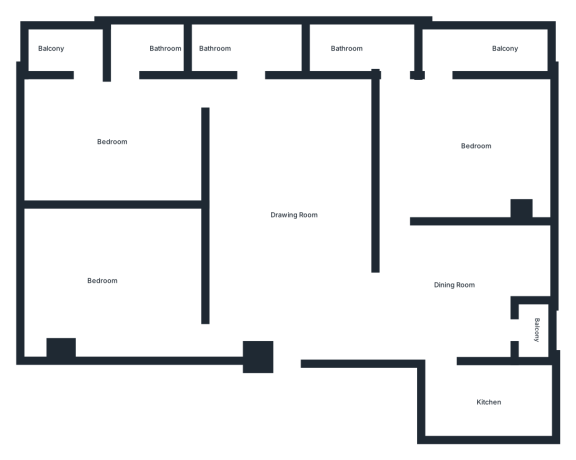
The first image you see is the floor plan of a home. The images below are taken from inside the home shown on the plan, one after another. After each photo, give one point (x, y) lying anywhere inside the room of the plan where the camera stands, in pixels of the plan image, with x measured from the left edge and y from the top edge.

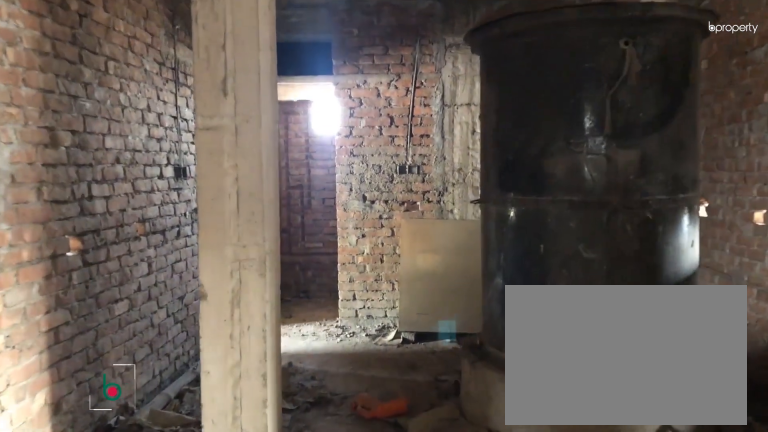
(288, 289)
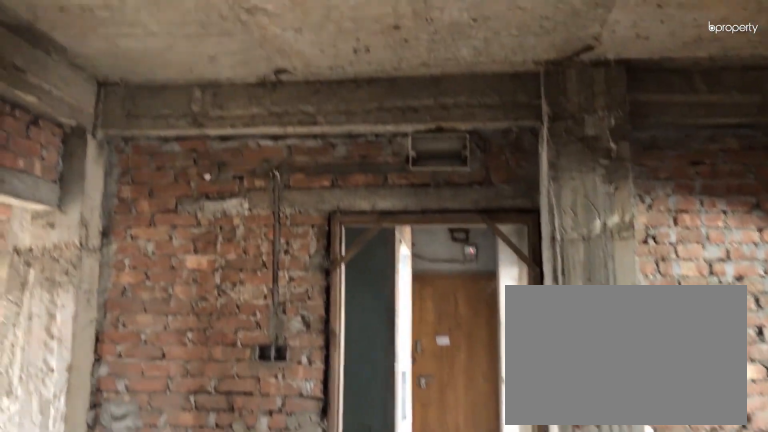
(291, 196)
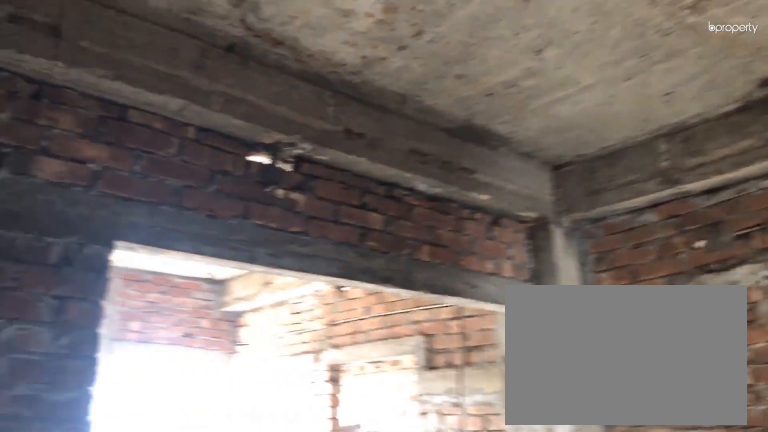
(291, 196)
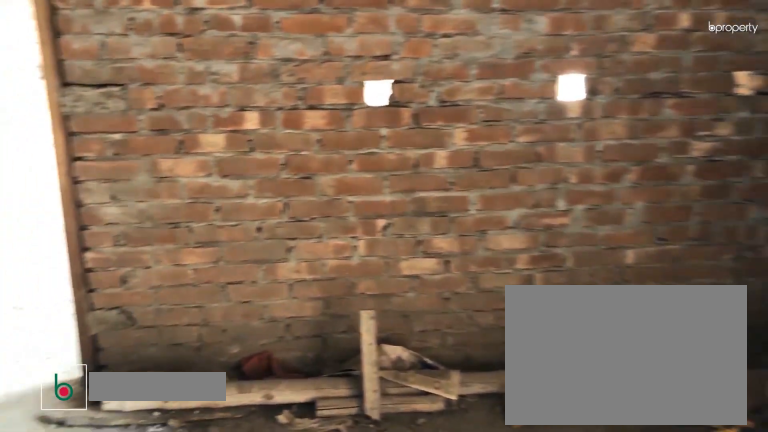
(464, 294)
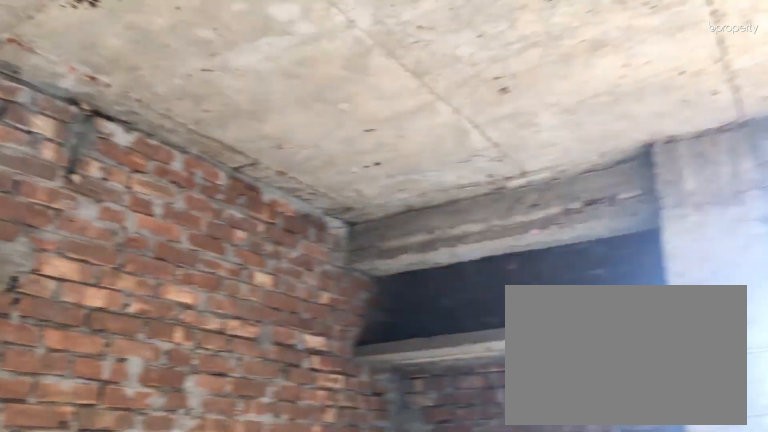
(464, 294)
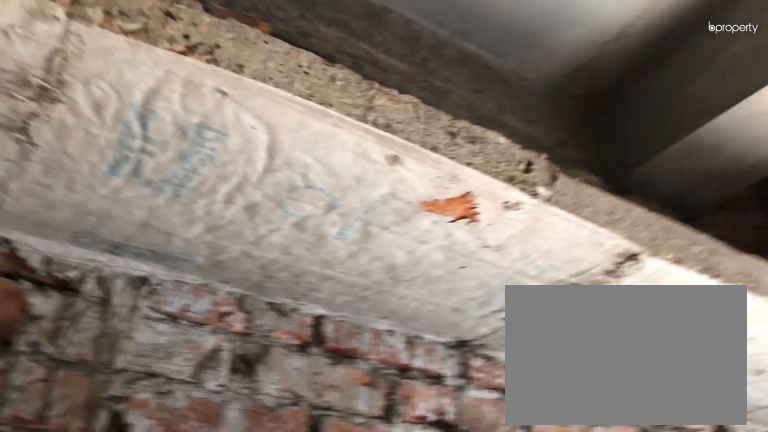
(490, 400)
